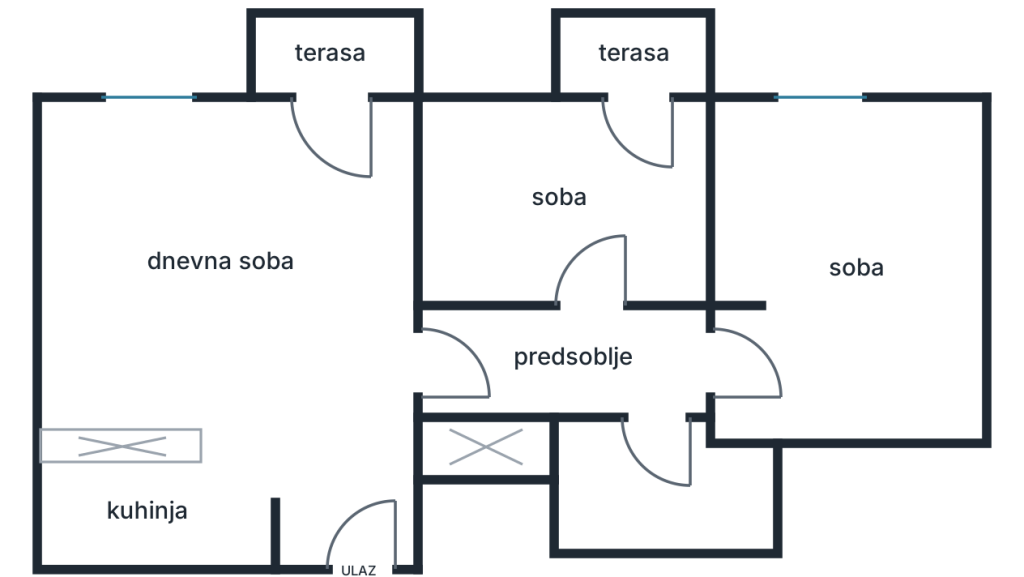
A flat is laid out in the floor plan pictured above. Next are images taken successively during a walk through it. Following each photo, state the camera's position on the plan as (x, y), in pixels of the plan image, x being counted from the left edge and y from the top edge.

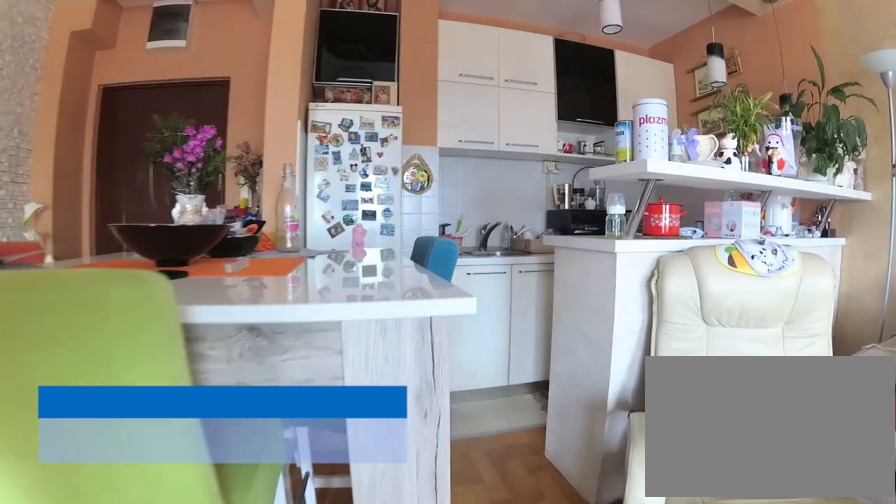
(260, 245)
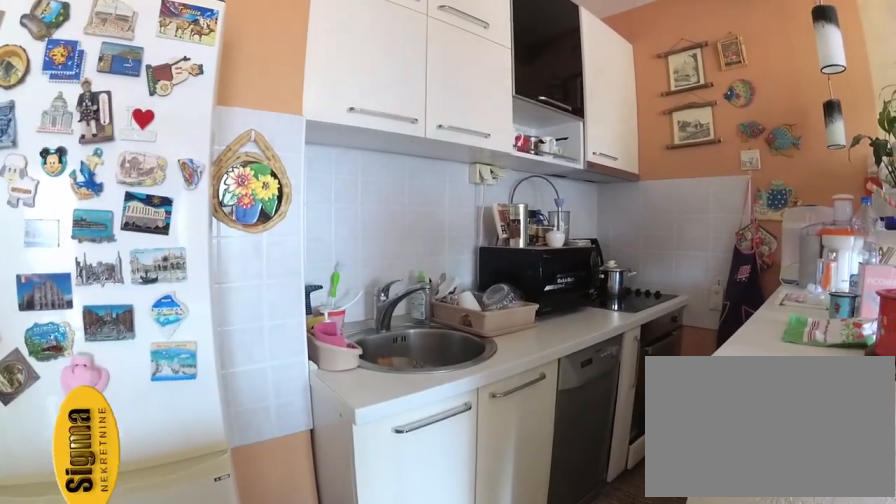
(239, 435)
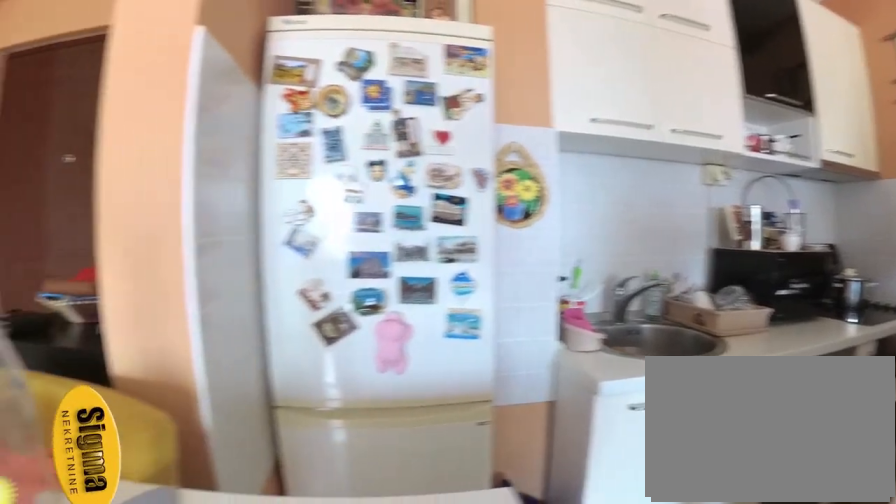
(209, 428)
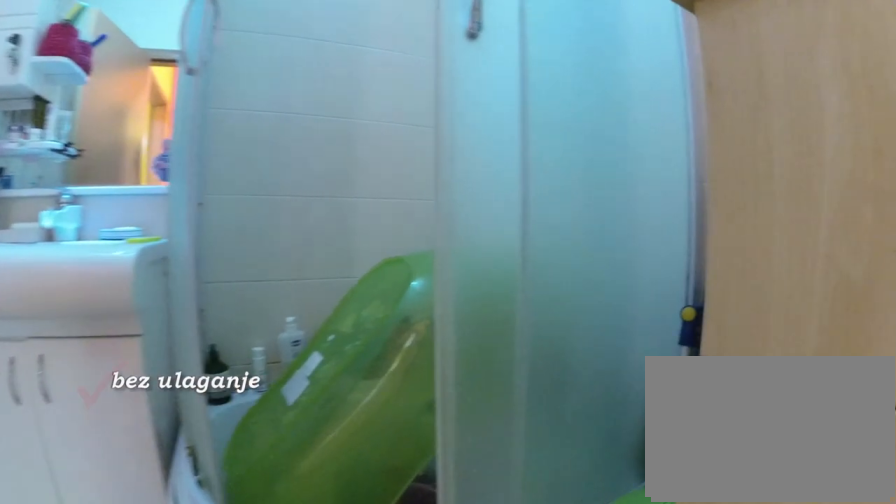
(650, 408)
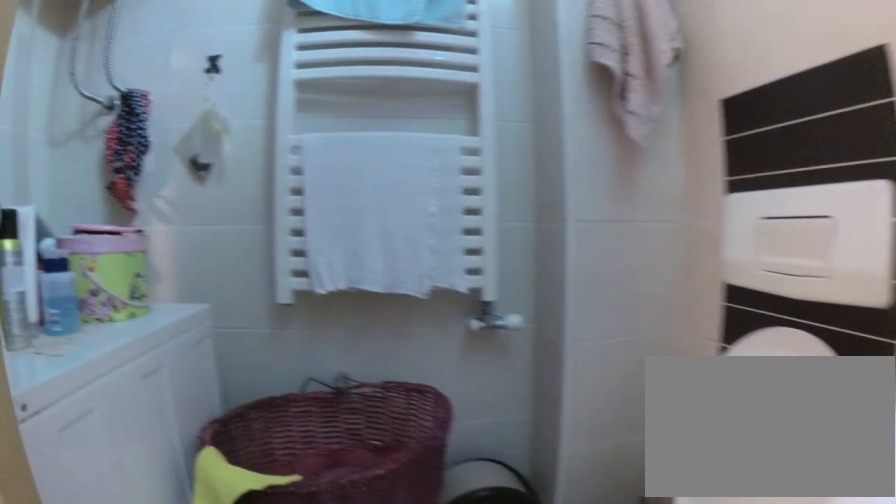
(622, 479)
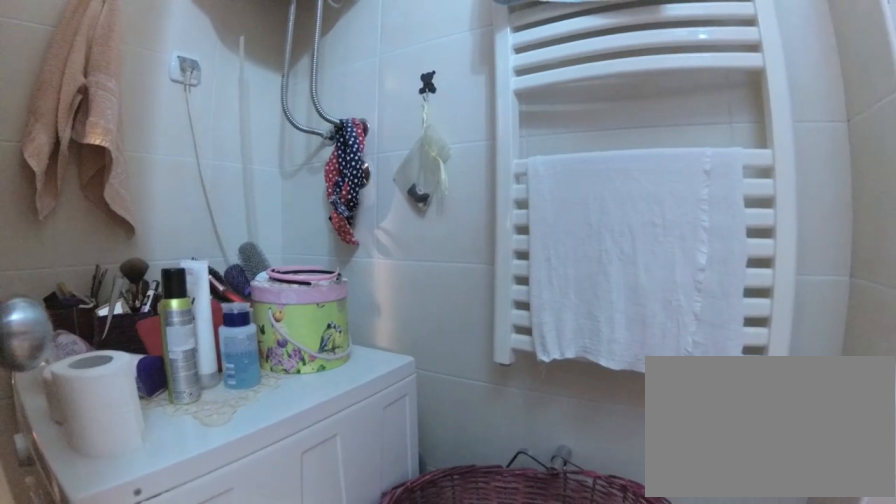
(626, 499)
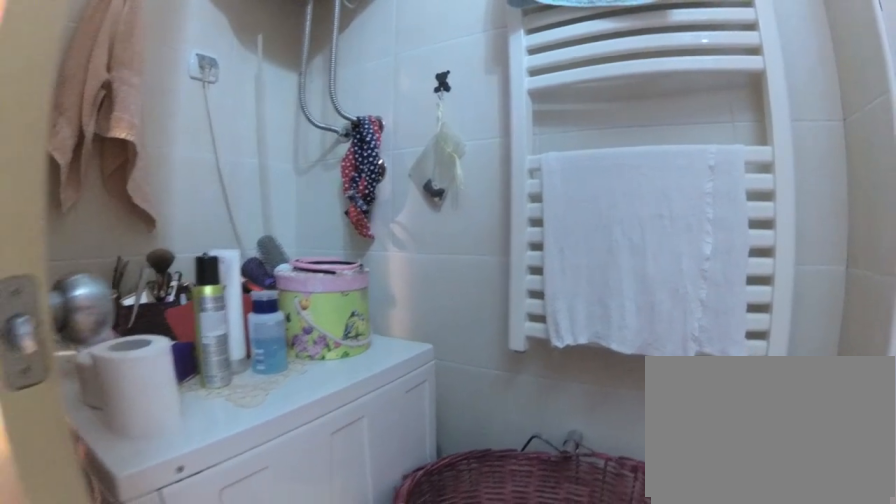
(622, 500)
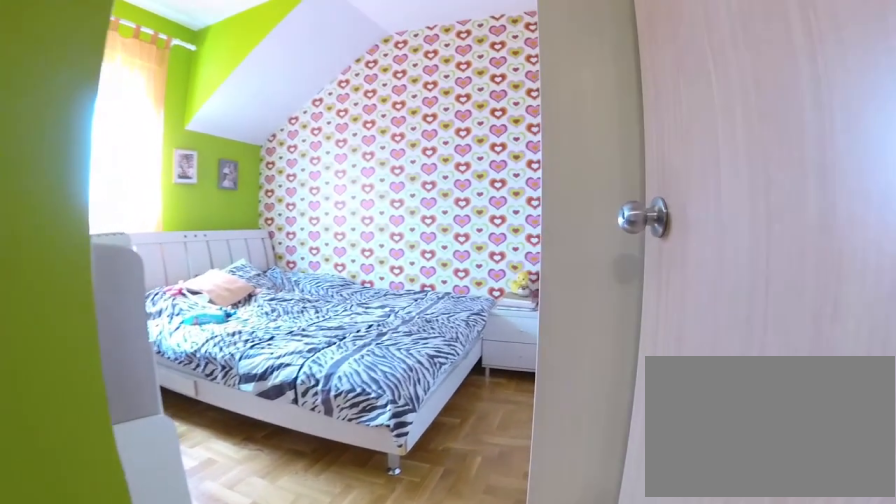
(682, 394)
